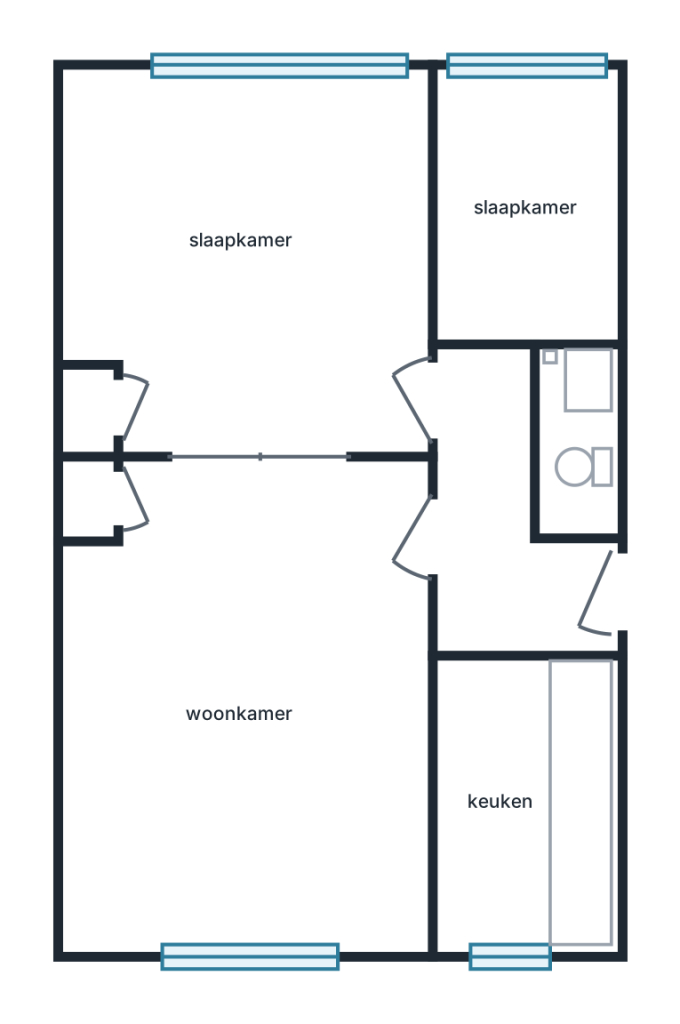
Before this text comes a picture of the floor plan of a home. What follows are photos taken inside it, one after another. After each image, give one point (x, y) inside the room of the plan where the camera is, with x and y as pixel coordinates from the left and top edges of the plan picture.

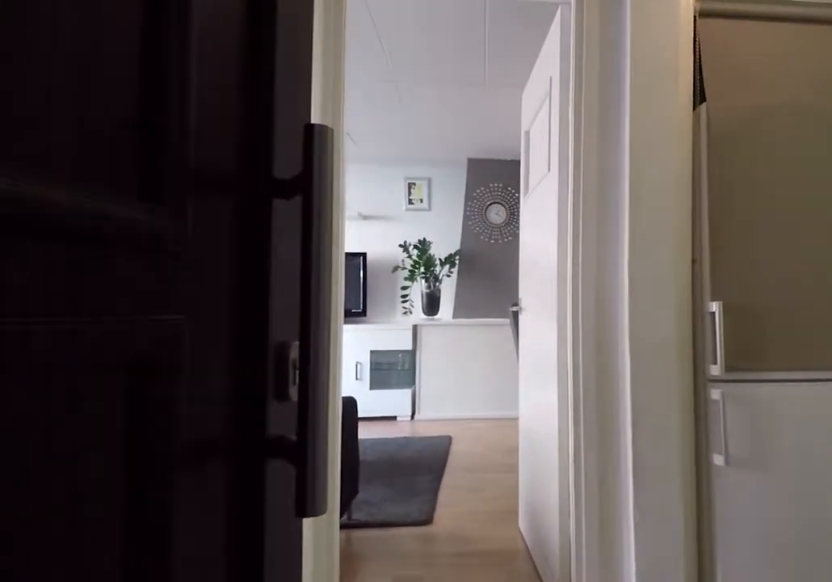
(506, 524)
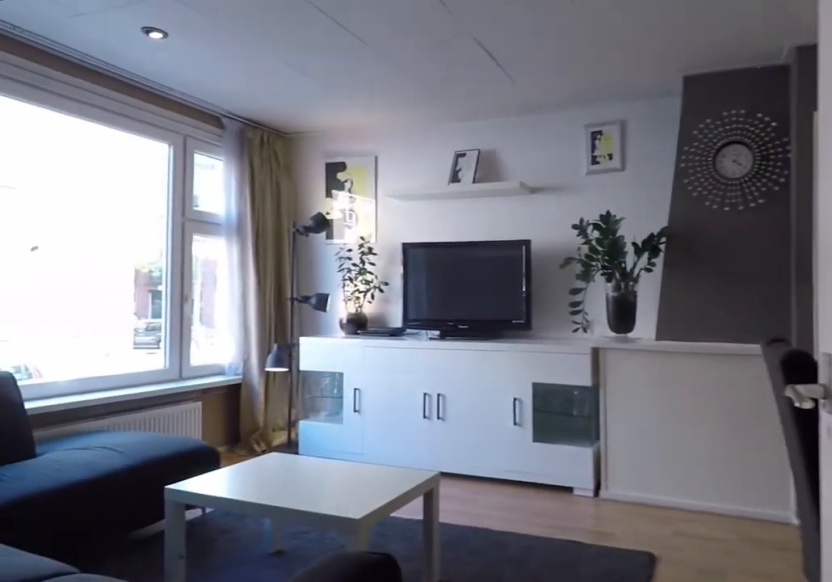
(254, 709)
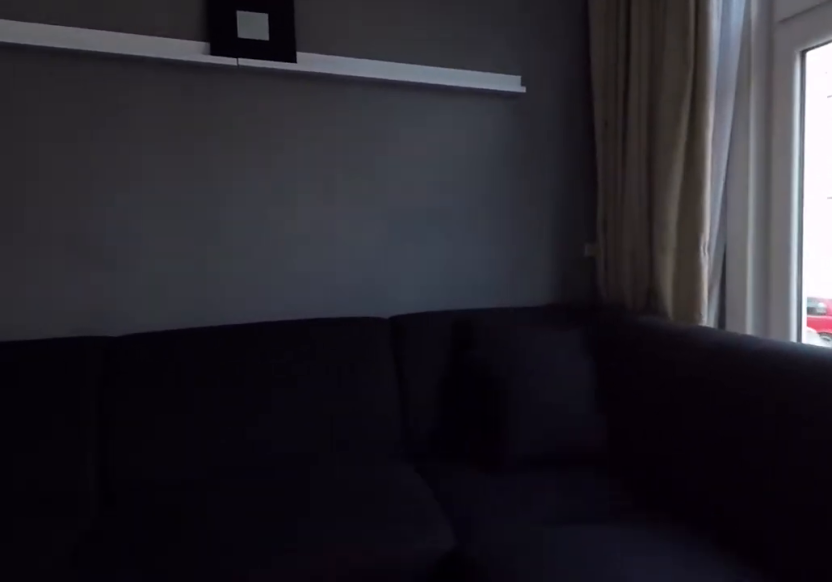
(254, 709)
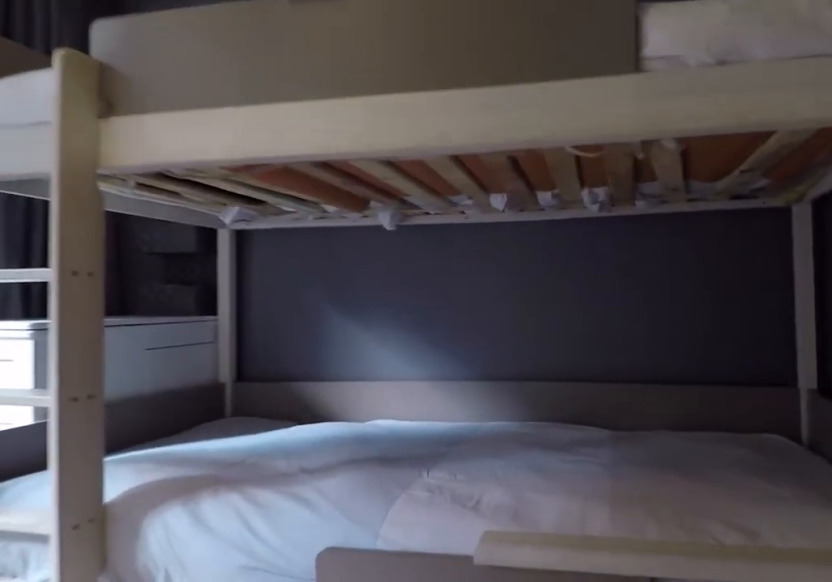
(523, 209)
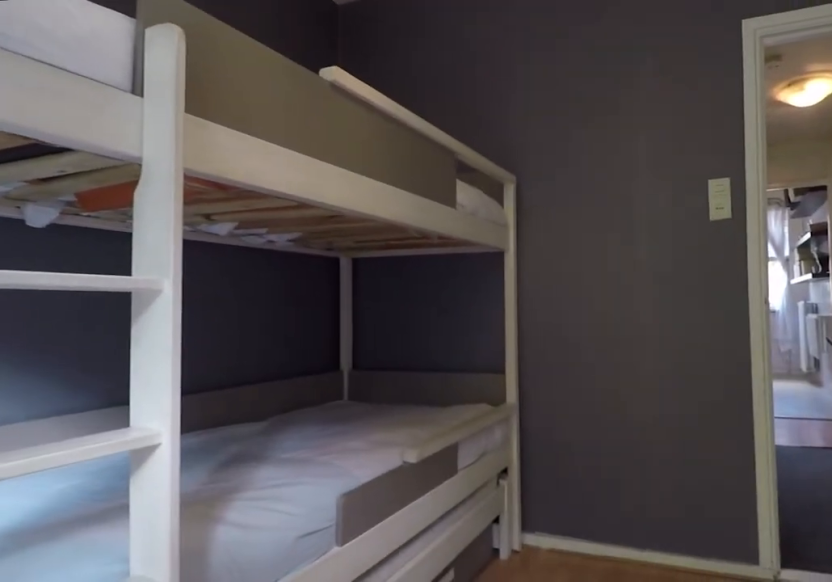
(523, 209)
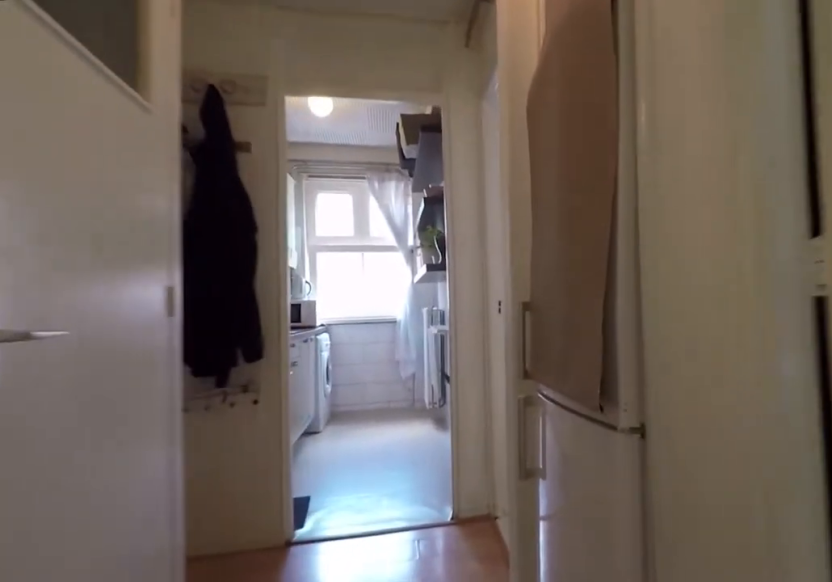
(507, 523)
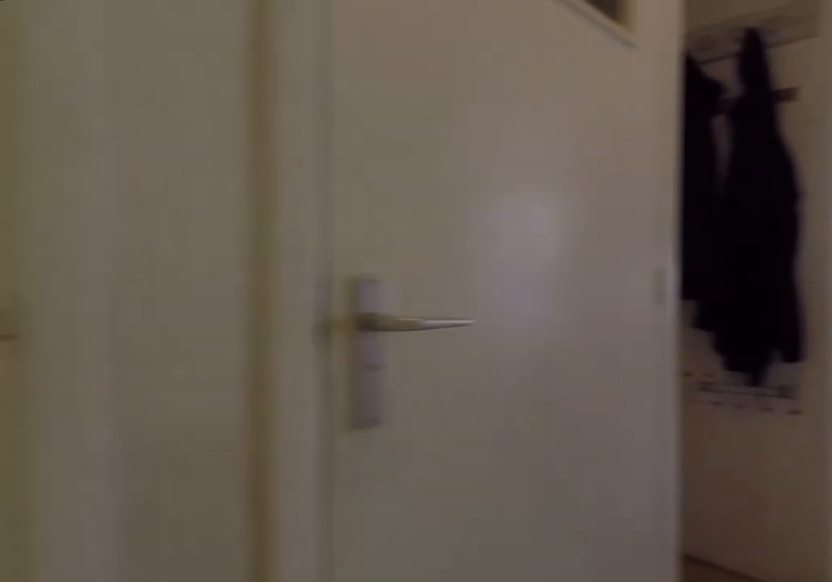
(507, 523)
